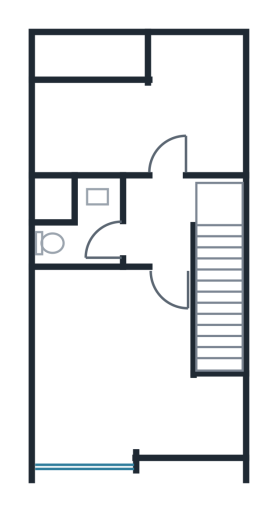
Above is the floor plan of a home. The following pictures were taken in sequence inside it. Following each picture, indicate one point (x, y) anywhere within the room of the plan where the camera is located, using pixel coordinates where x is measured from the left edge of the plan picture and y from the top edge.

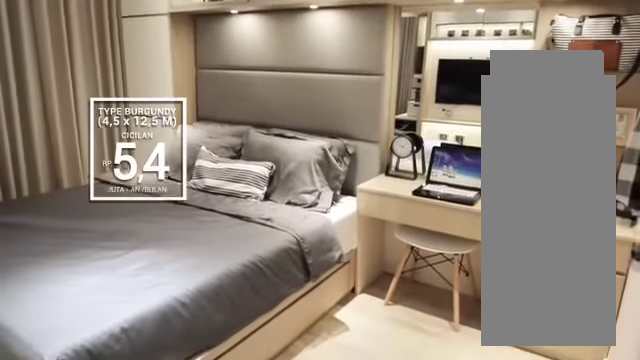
(140, 365)
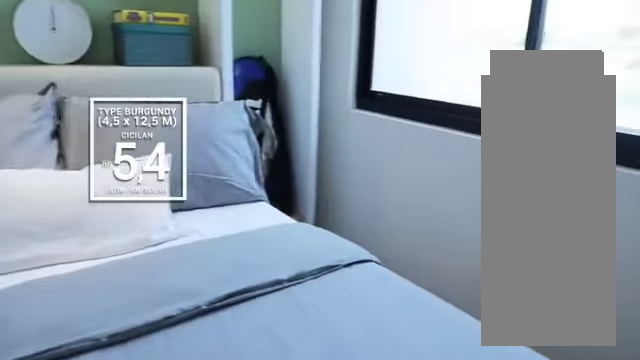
(138, 101)
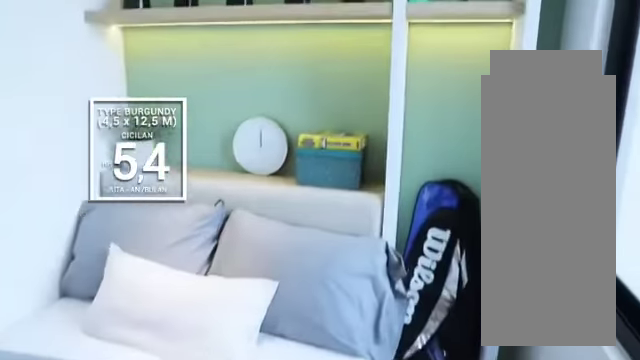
(138, 105)
